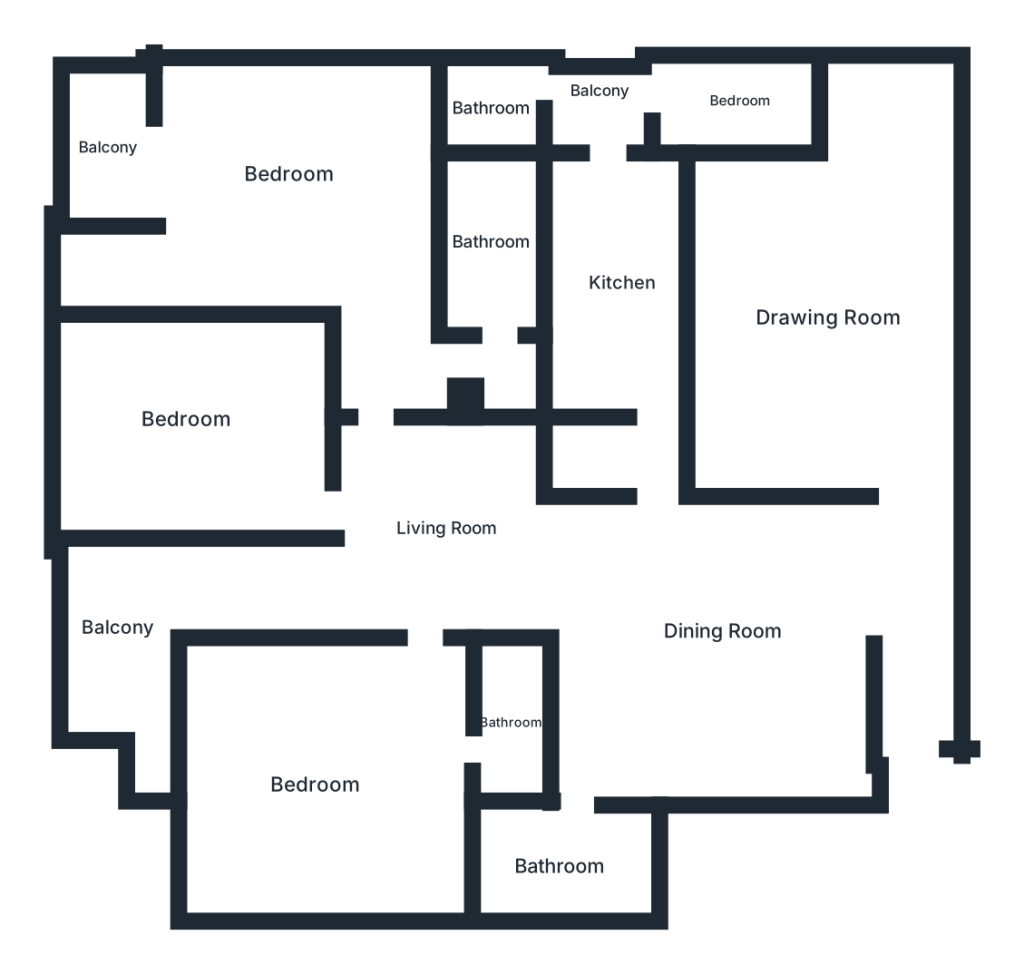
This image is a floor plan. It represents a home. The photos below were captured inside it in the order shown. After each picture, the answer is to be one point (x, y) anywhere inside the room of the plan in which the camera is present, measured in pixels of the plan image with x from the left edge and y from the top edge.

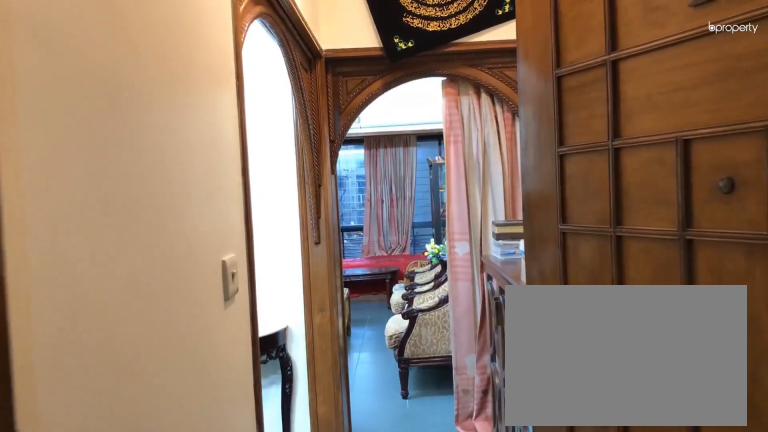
(926, 734)
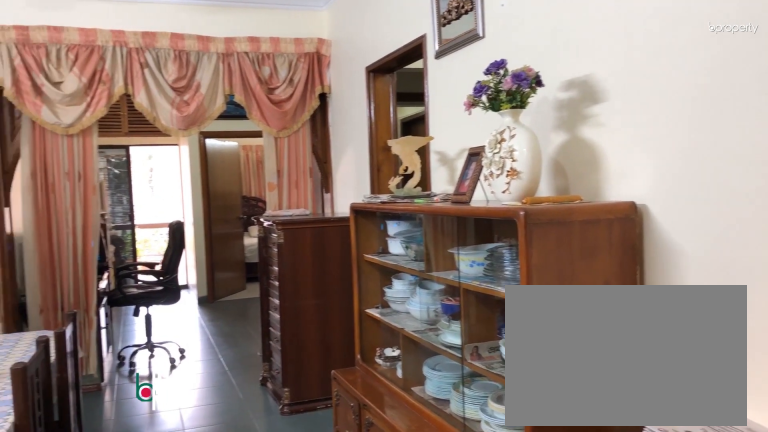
(721, 633)
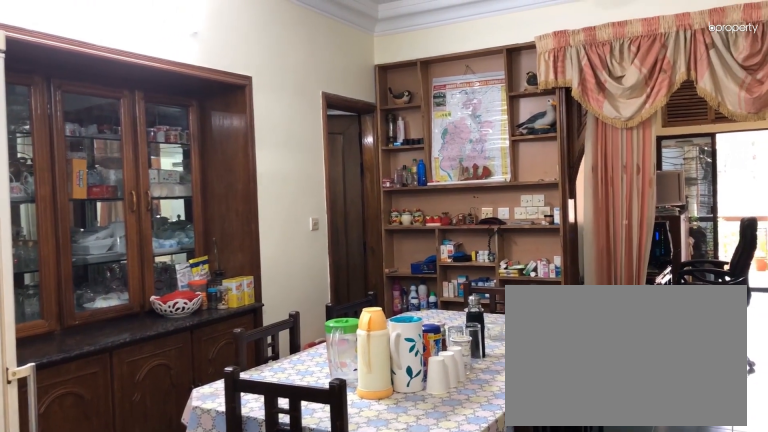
(721, 633)
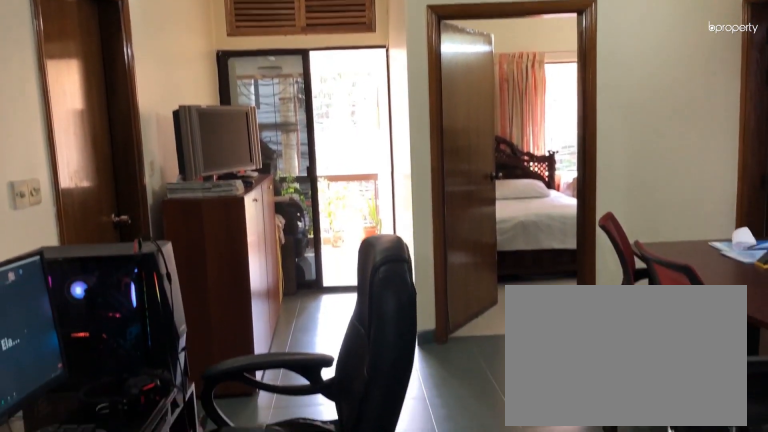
(439, 527)
